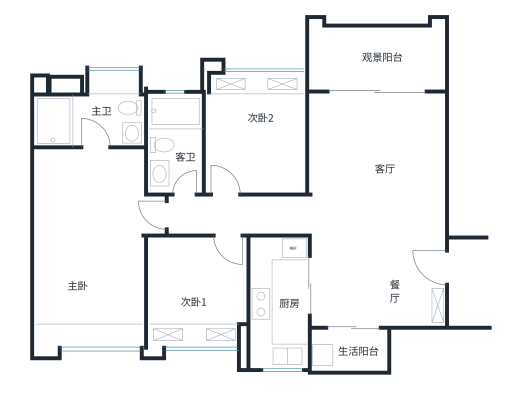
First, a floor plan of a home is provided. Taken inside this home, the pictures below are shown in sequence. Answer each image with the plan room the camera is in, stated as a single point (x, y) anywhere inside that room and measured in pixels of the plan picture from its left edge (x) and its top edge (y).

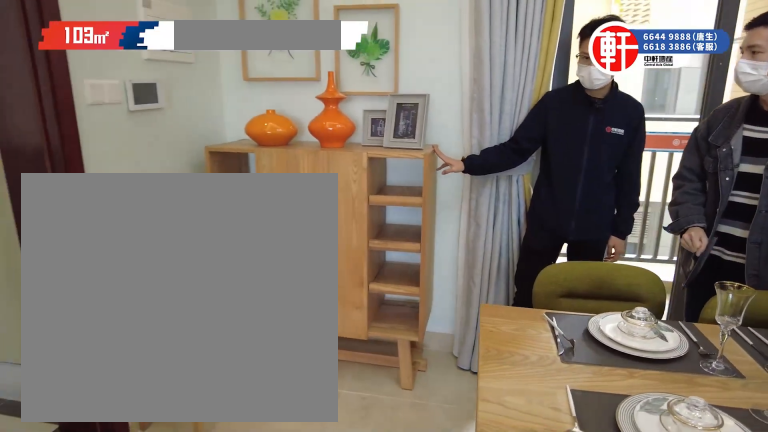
(379, 285)
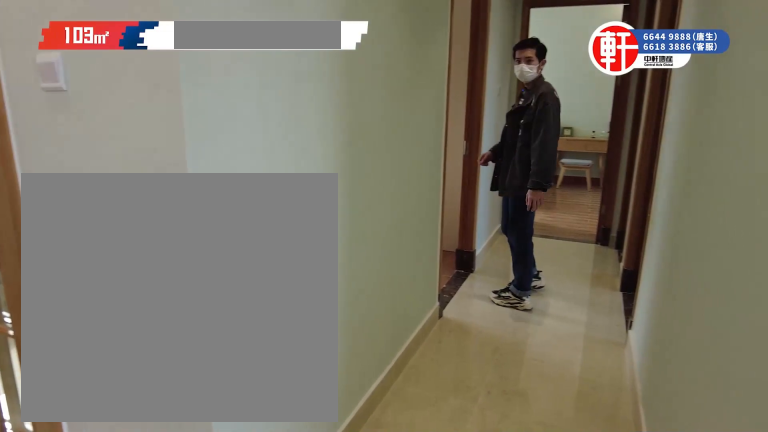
(238, 216)
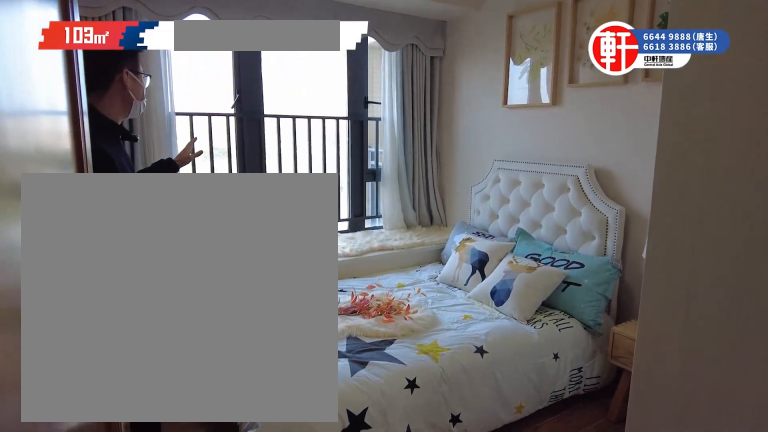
(253, 161)
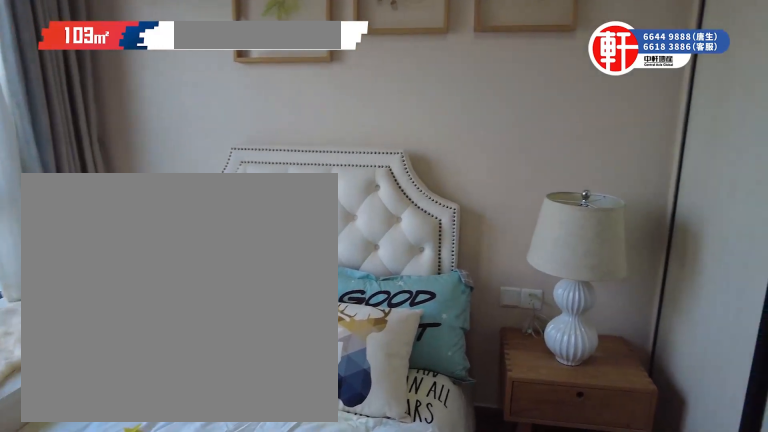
(253, 161)
